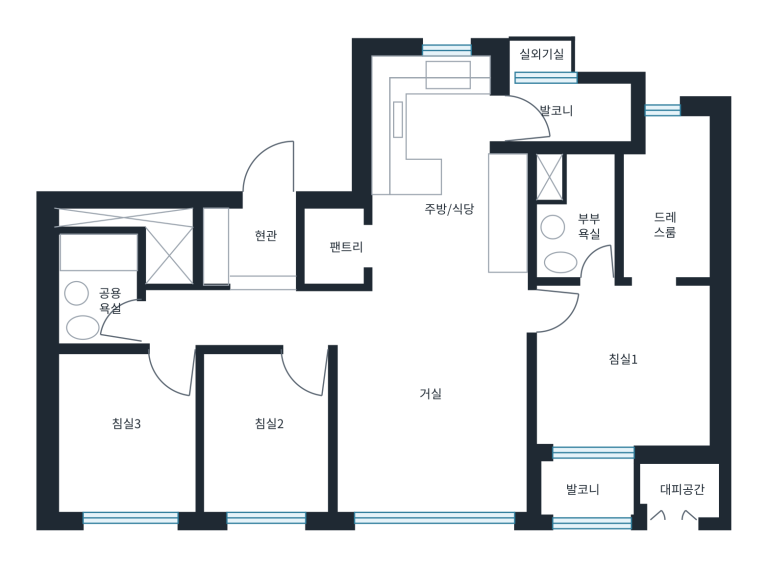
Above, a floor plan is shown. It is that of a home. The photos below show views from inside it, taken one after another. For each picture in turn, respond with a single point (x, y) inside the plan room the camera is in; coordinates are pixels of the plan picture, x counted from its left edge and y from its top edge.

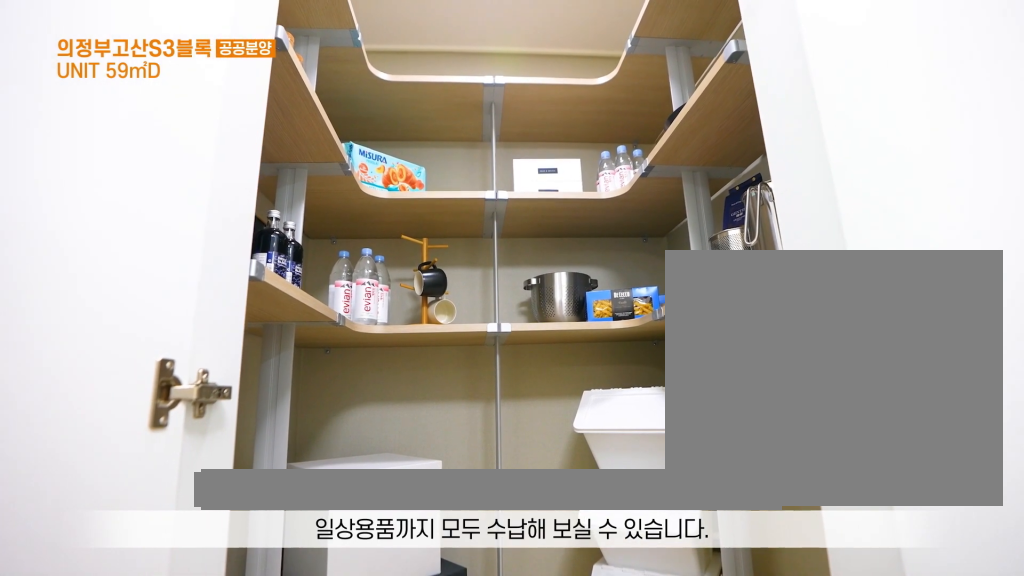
(345, 232)
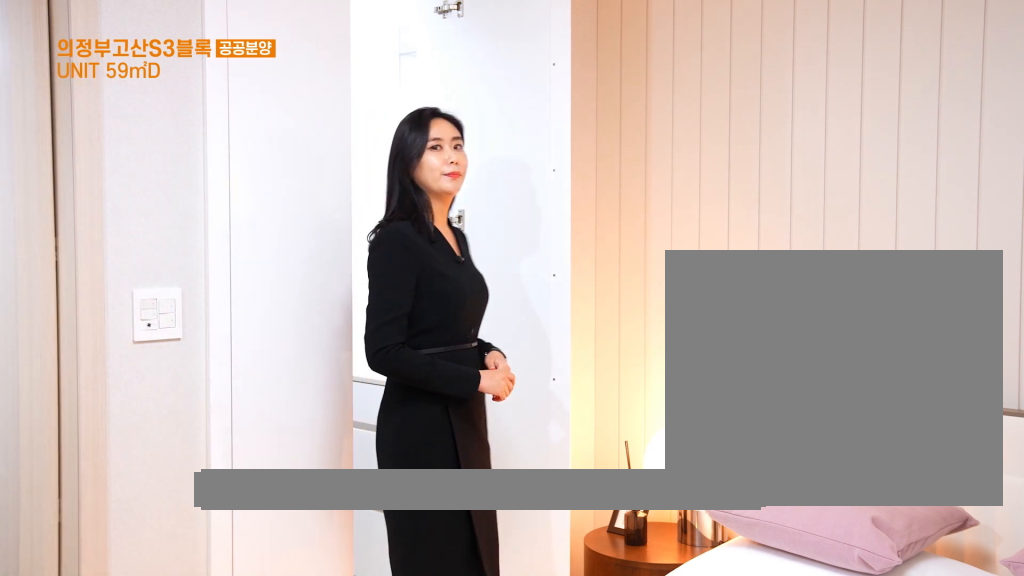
(622, 347)
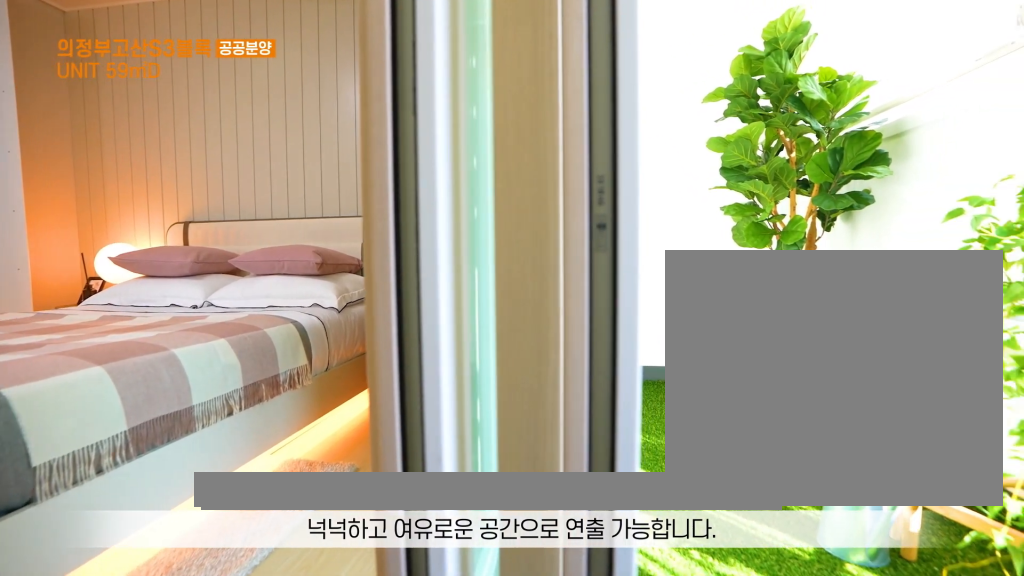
(623, 344)
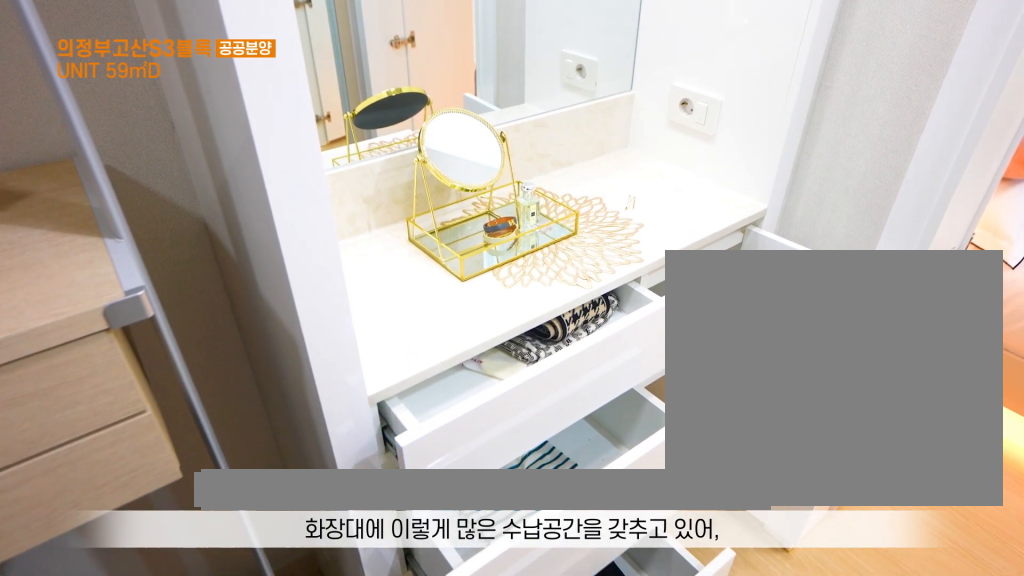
(665, 201)
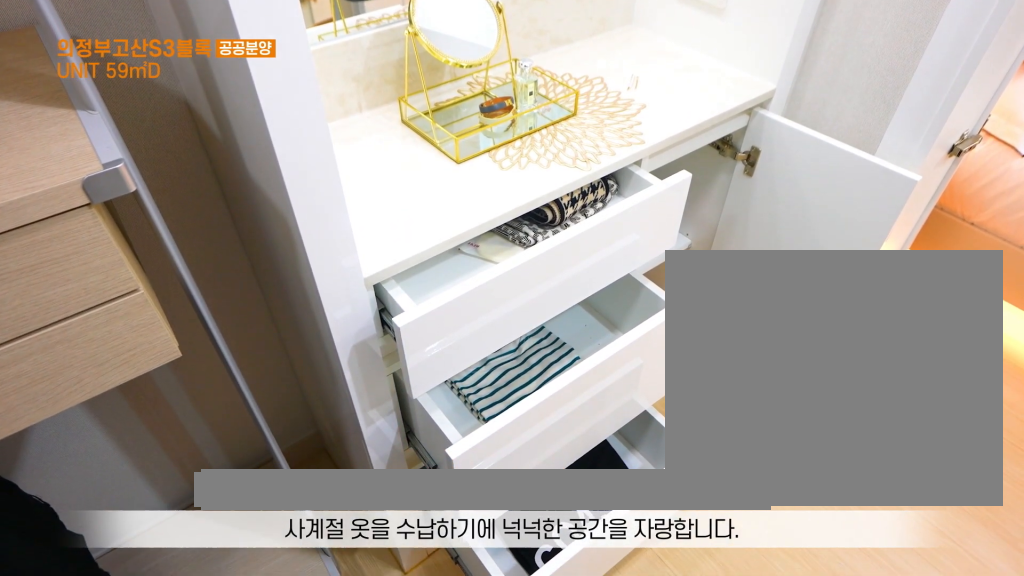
(665, 199)
